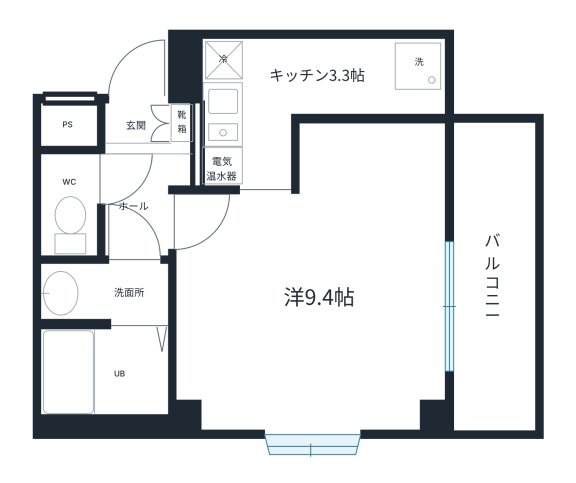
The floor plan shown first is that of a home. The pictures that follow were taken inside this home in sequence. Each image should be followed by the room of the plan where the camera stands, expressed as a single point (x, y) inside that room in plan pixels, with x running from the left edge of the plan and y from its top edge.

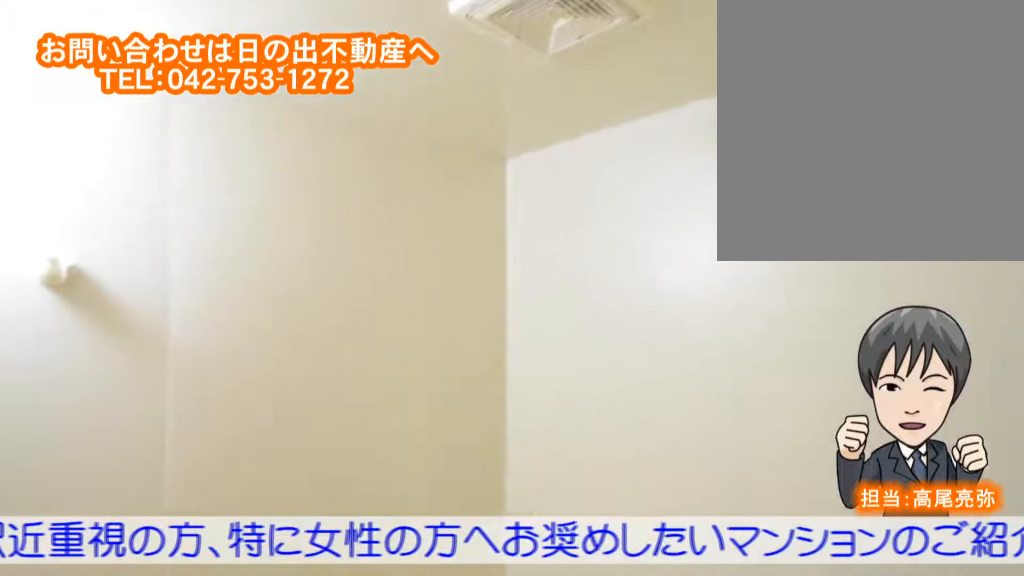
(95, 367)
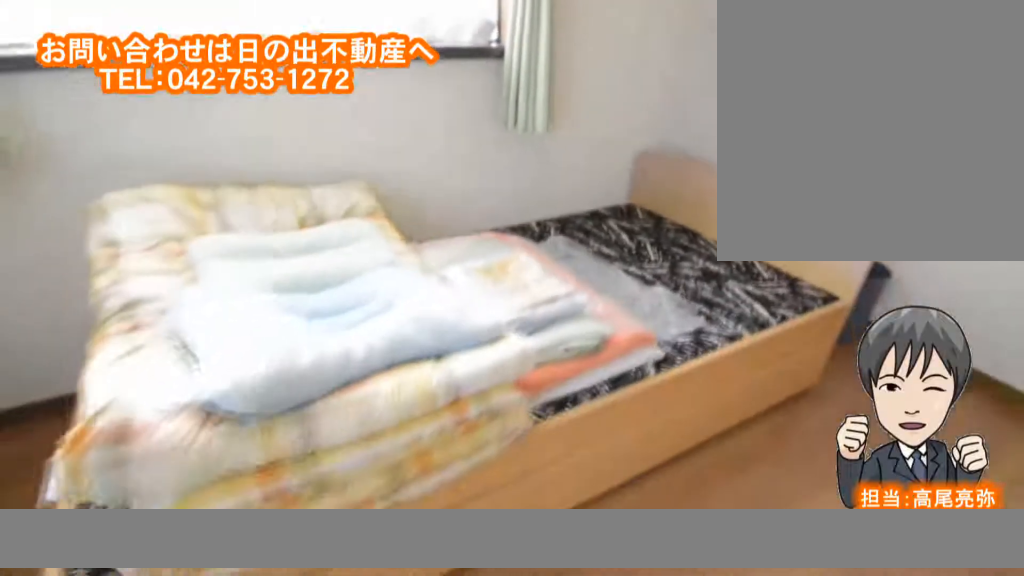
(326, 330)
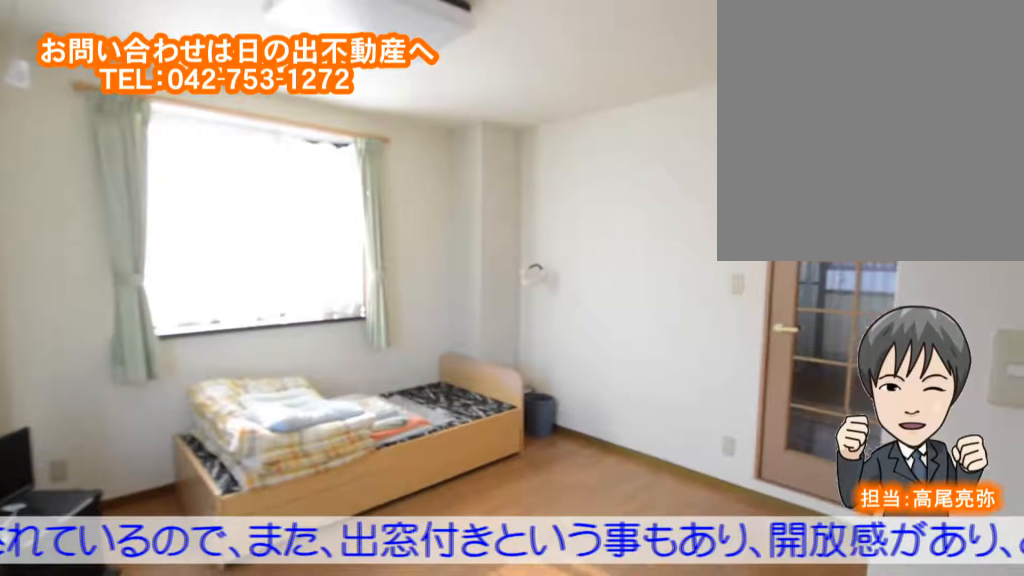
(326, 330)
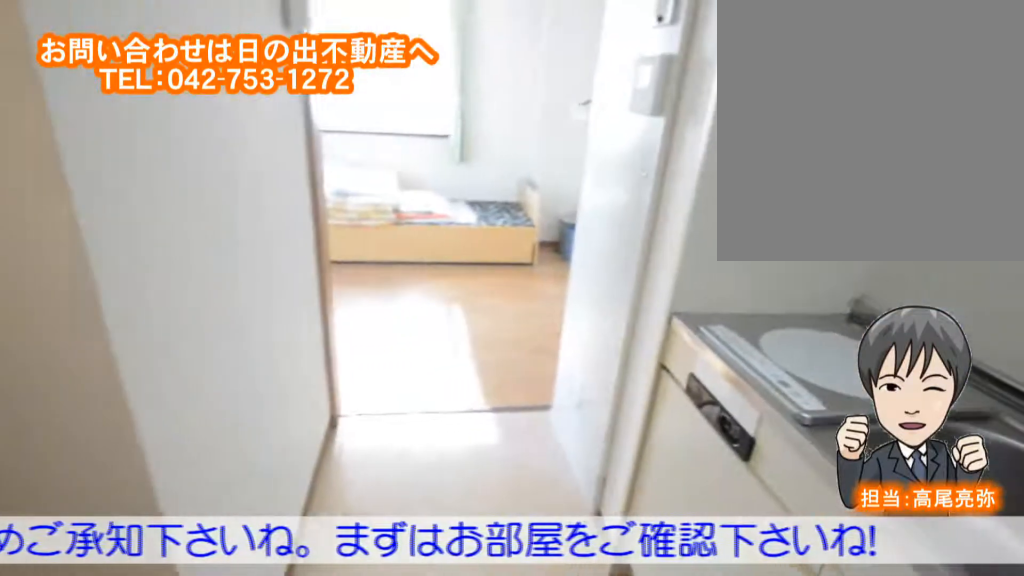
(287, 85)
